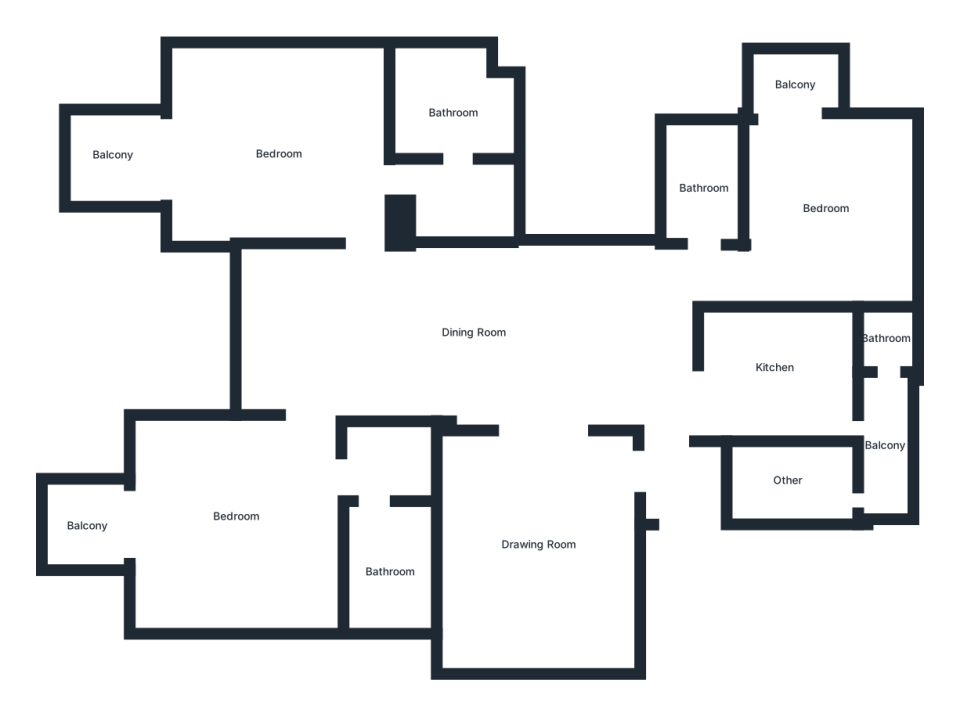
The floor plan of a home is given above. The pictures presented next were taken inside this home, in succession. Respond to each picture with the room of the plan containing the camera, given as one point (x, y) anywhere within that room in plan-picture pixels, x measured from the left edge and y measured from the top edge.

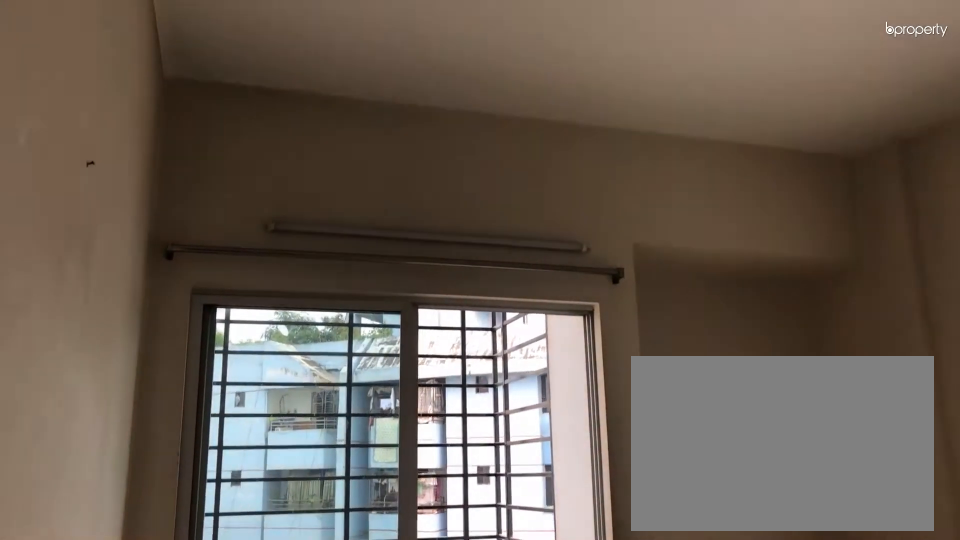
(825, 206)
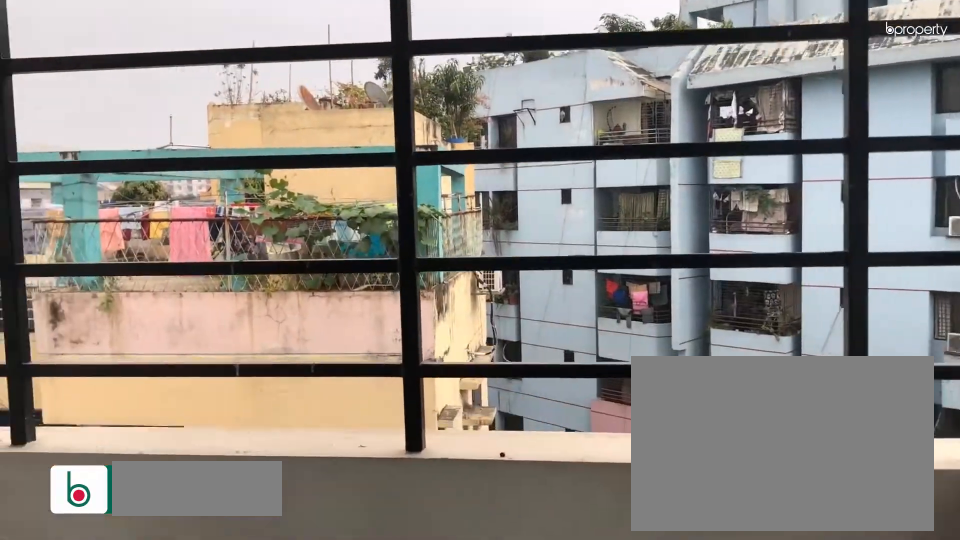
(794, 84)
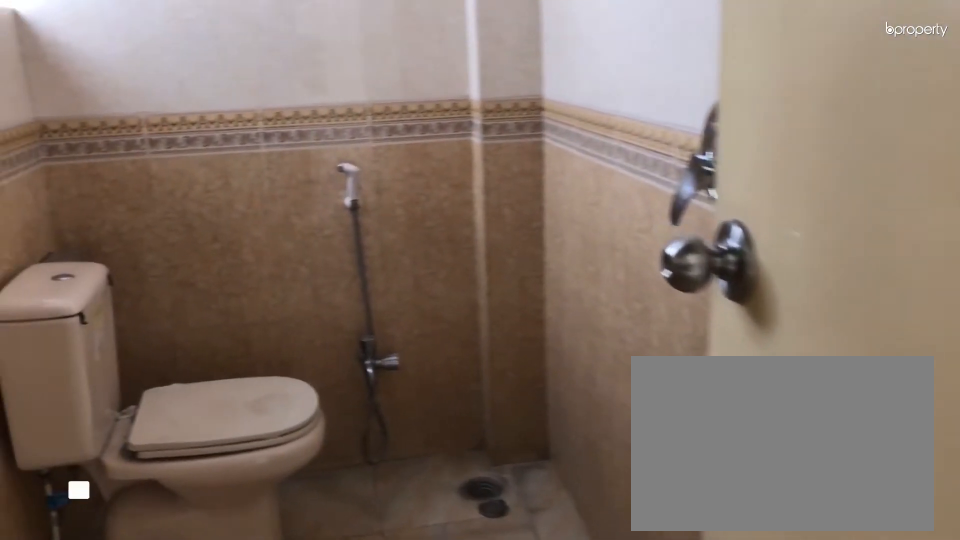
(705, 184)
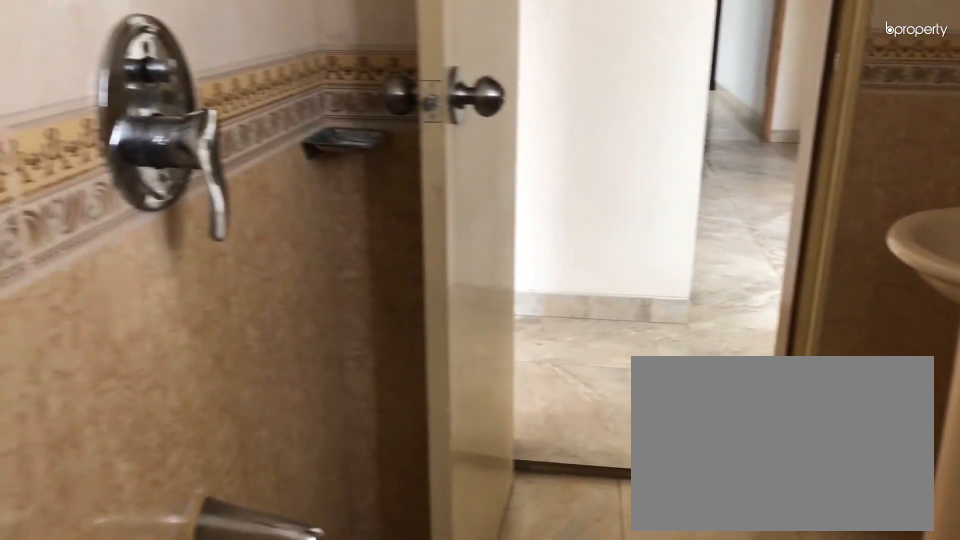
(705, 184)
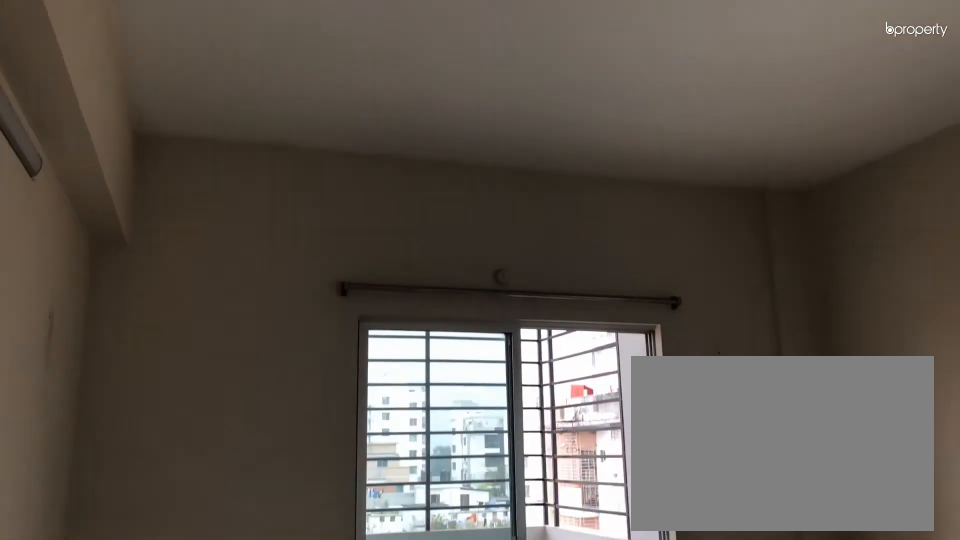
(278, 154)
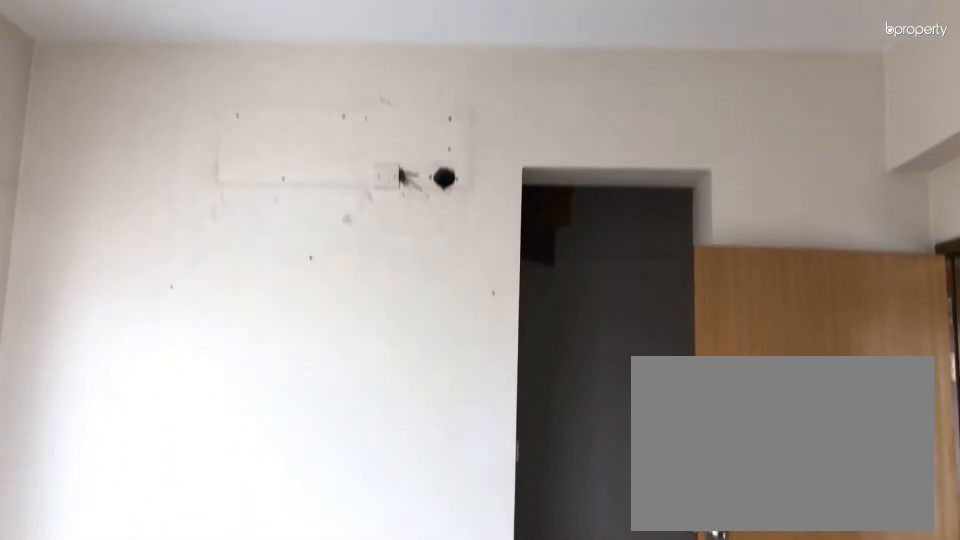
(278, 154)
